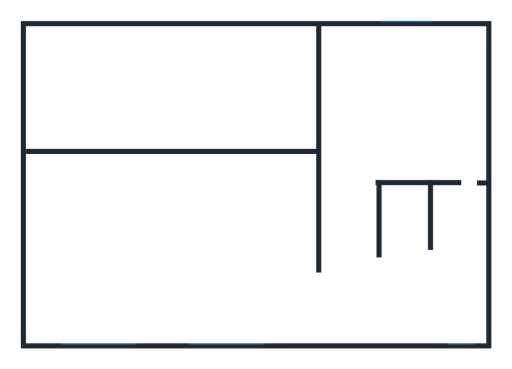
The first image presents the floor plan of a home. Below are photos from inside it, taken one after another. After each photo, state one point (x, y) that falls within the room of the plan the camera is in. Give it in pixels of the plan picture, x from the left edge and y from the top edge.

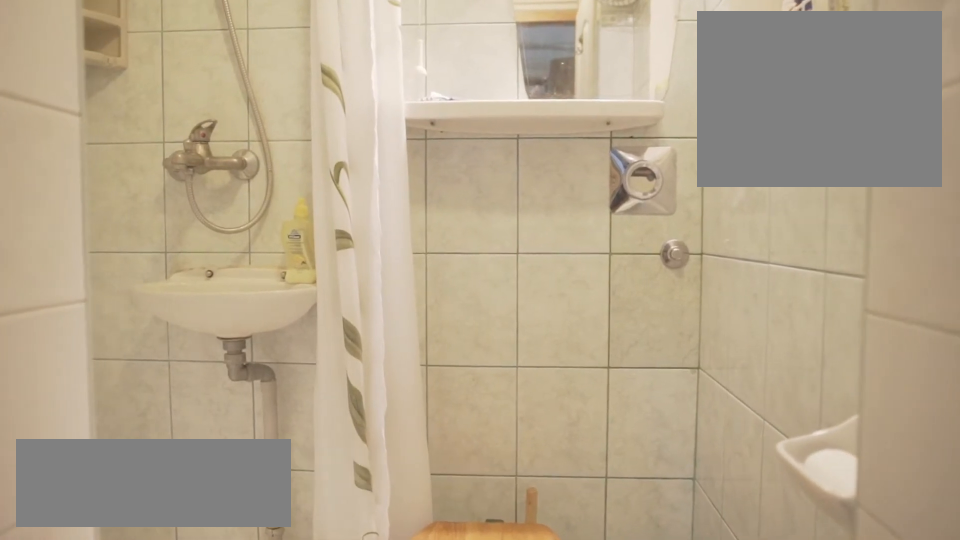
(410, 281)
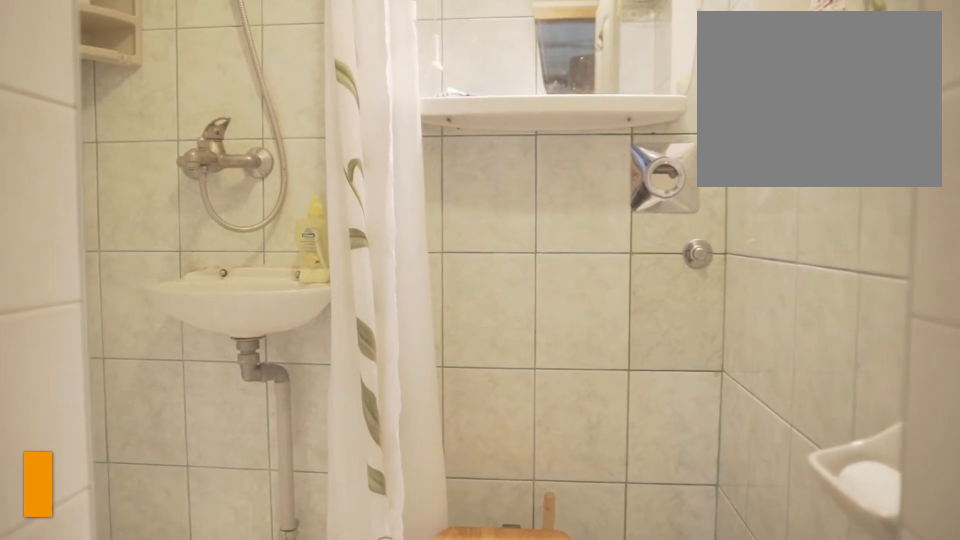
(412, 286)
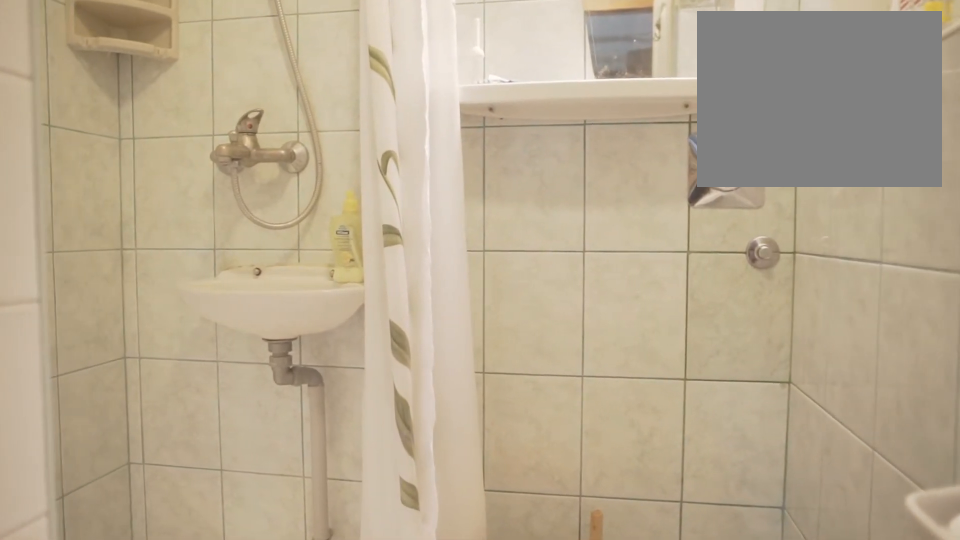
(415, 295)
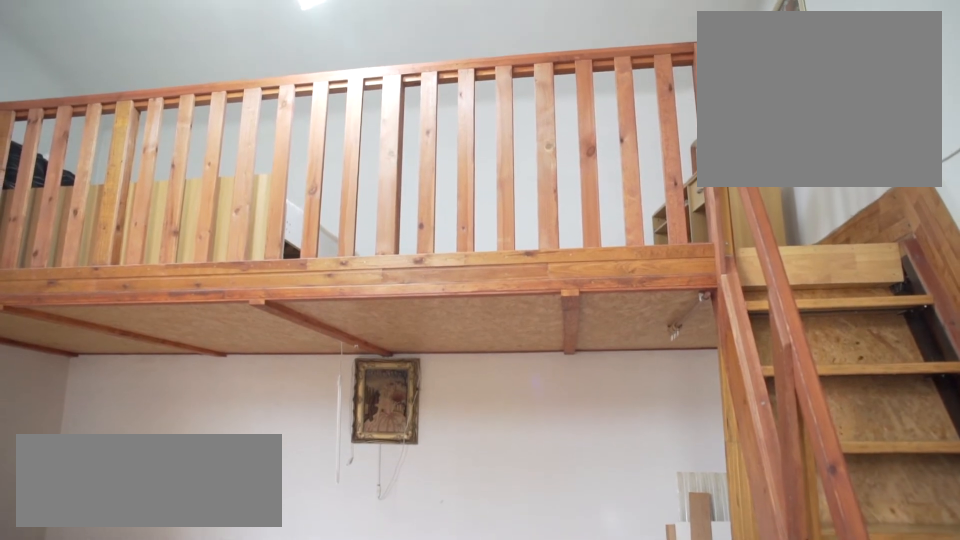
(235, 299)
